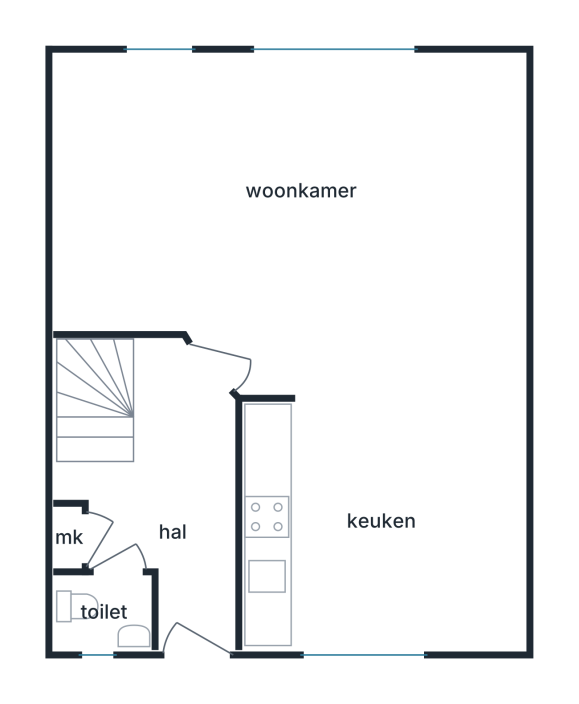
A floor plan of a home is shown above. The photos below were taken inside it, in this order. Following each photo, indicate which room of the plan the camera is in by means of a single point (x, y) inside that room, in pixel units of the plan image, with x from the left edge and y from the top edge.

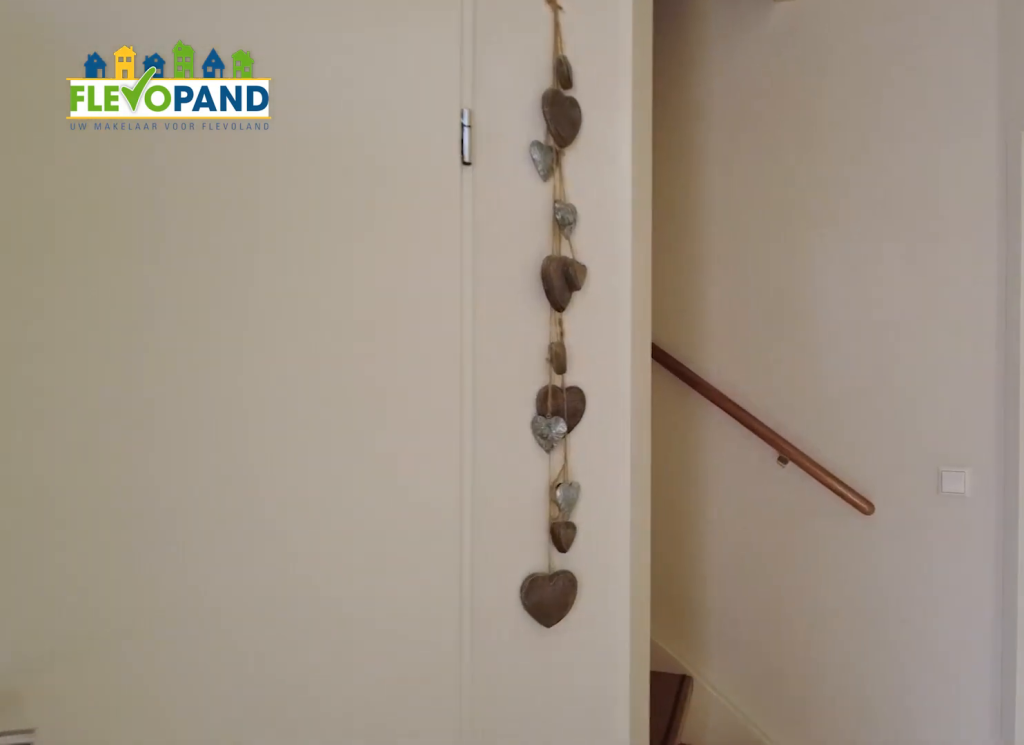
(171, 498)
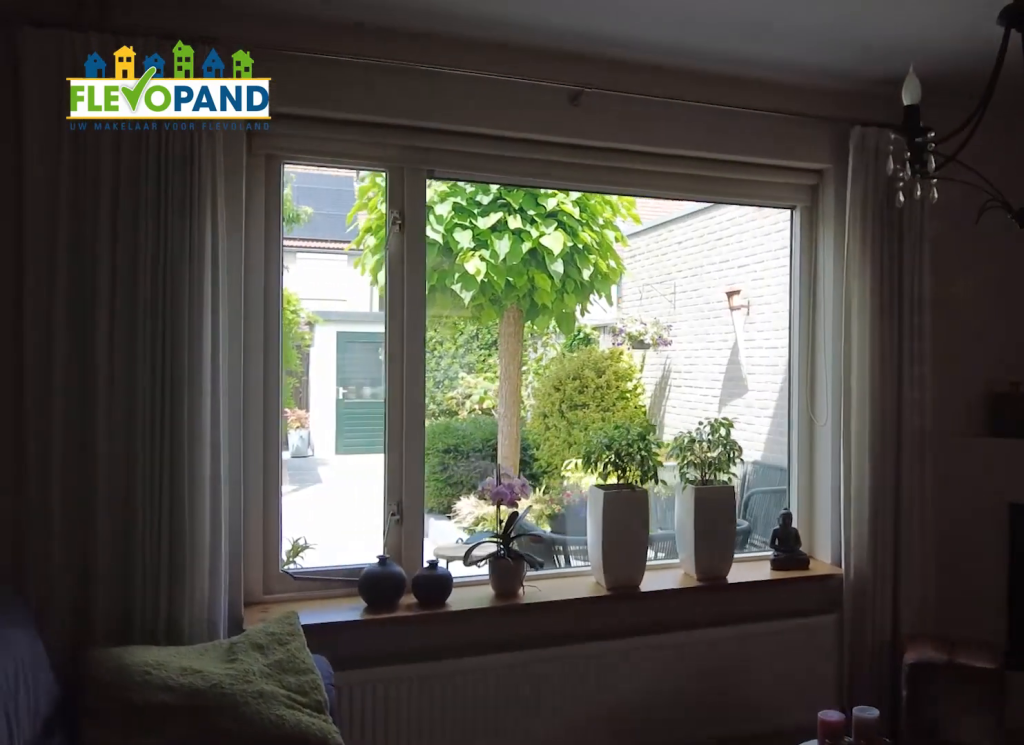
(192, 130)
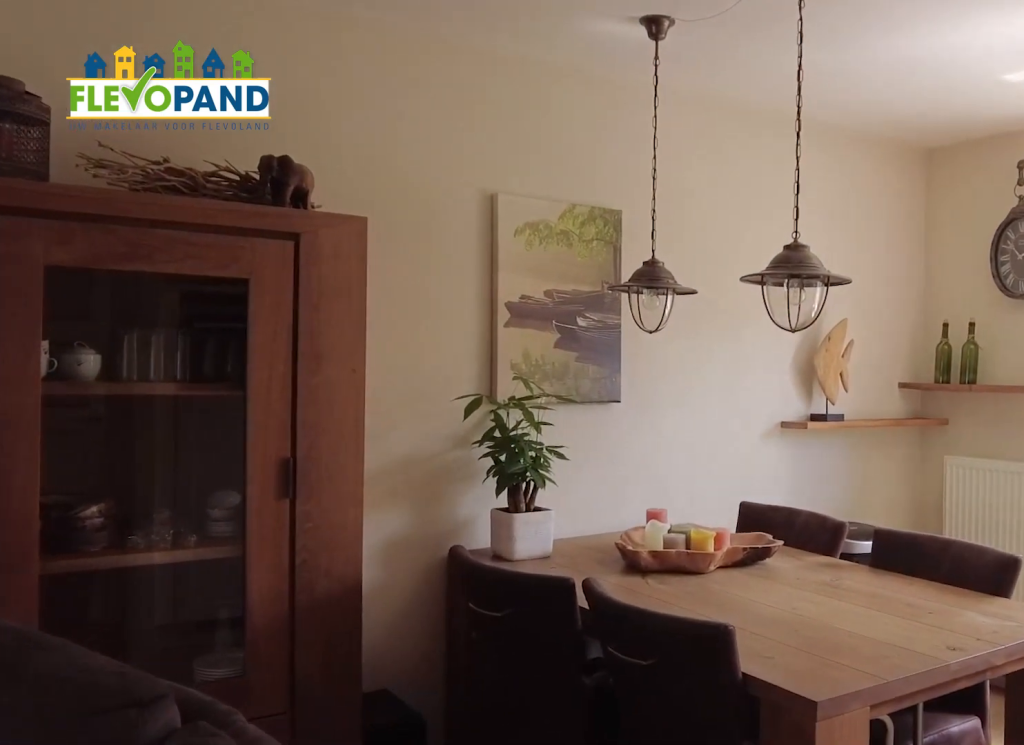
(192, 130)
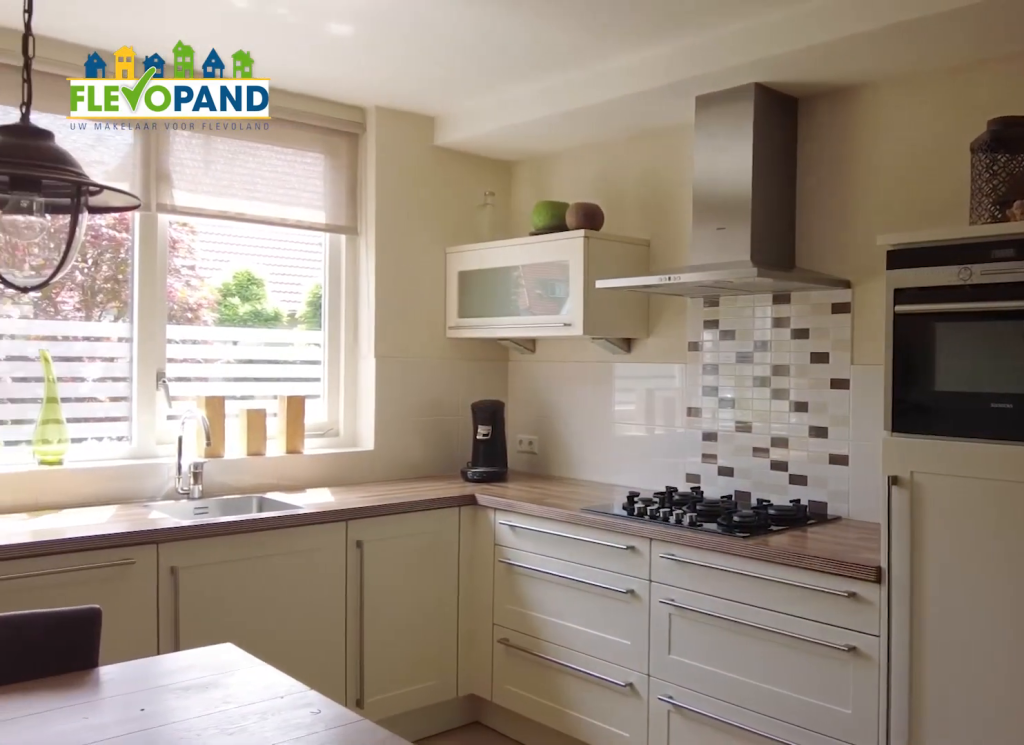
(382, 525)
